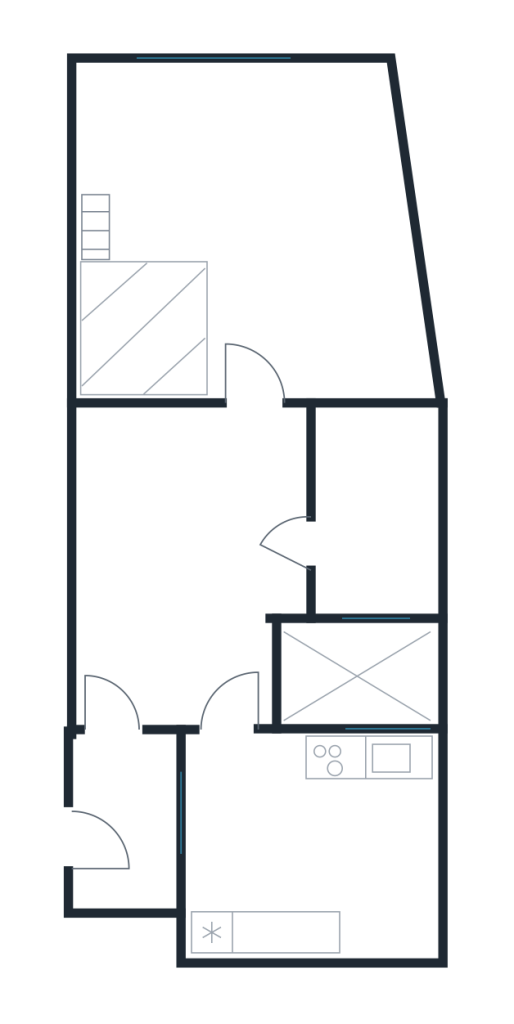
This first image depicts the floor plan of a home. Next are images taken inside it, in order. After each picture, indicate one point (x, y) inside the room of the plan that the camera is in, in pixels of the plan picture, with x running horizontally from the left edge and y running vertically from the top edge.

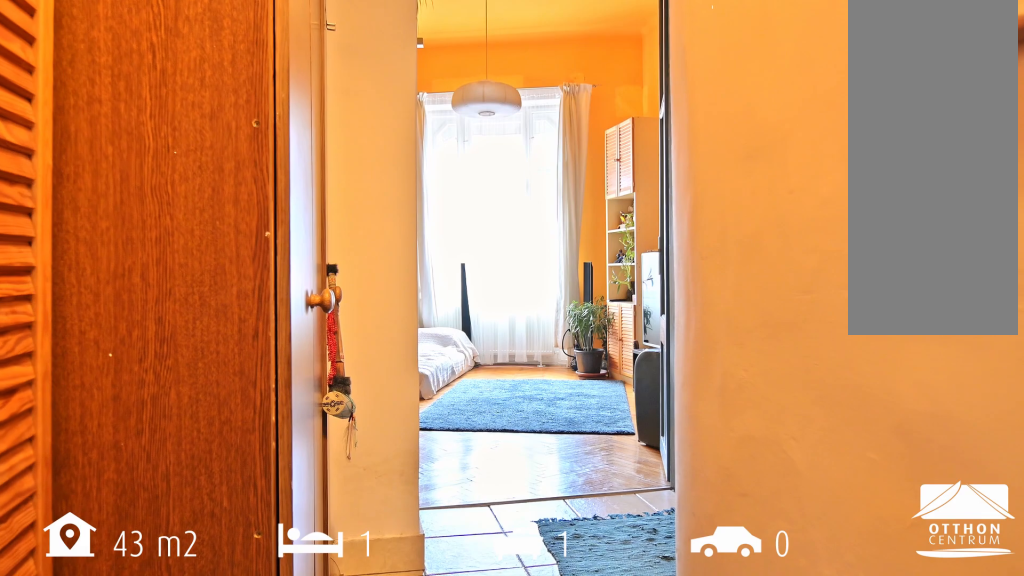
(179, 558)
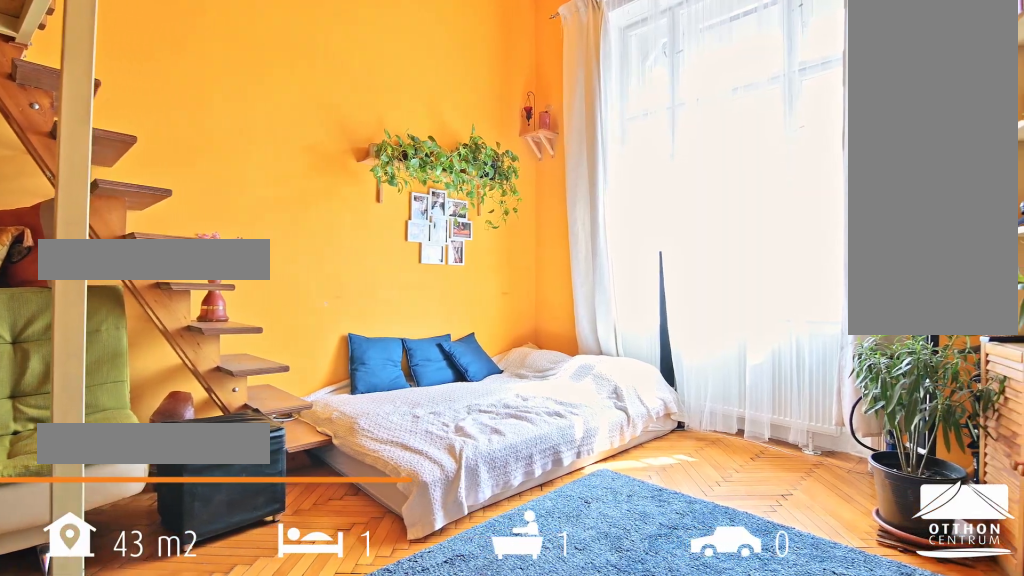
(258, 231)
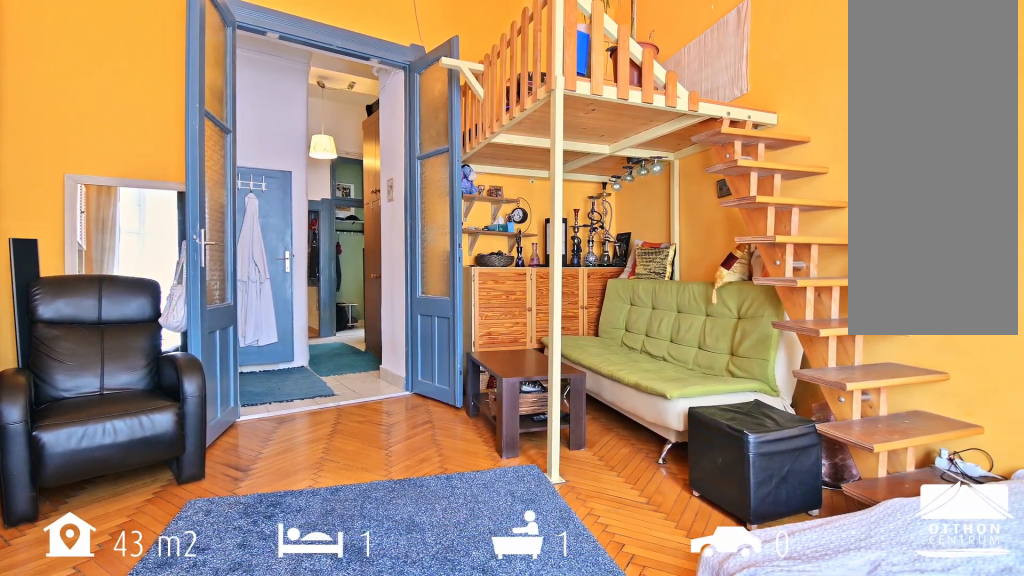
(258, 231)
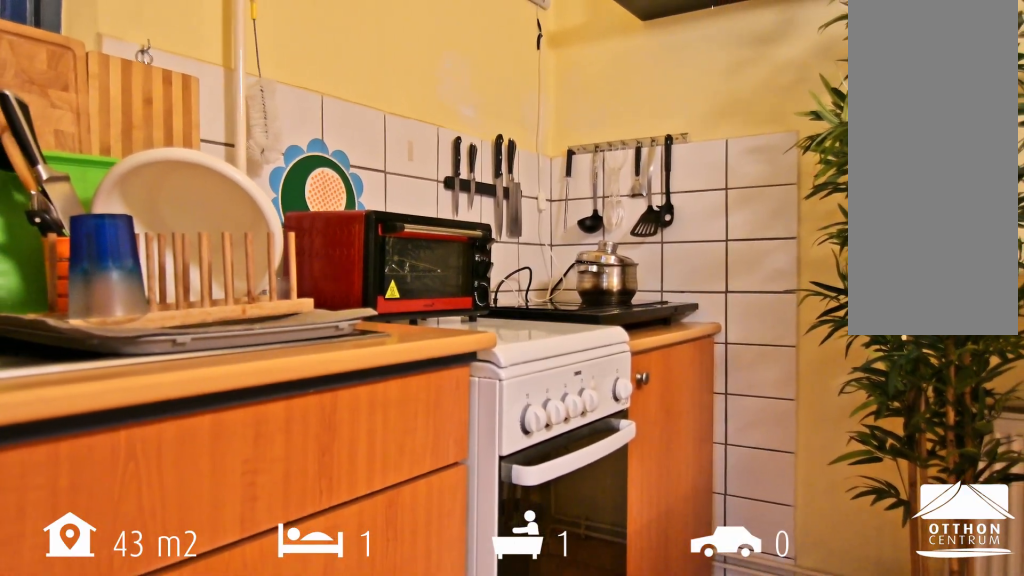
(304, 847)
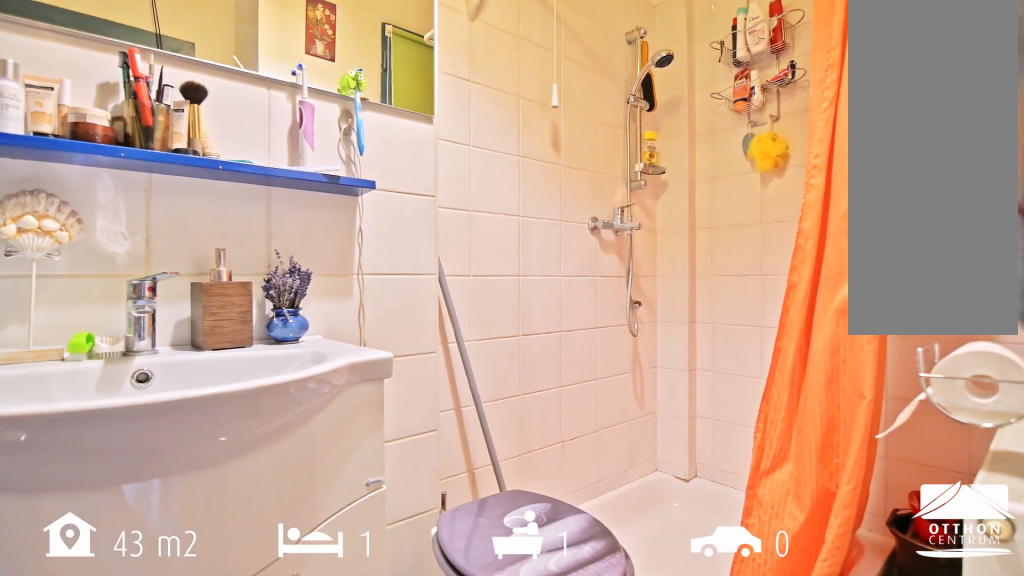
(370, 516)
